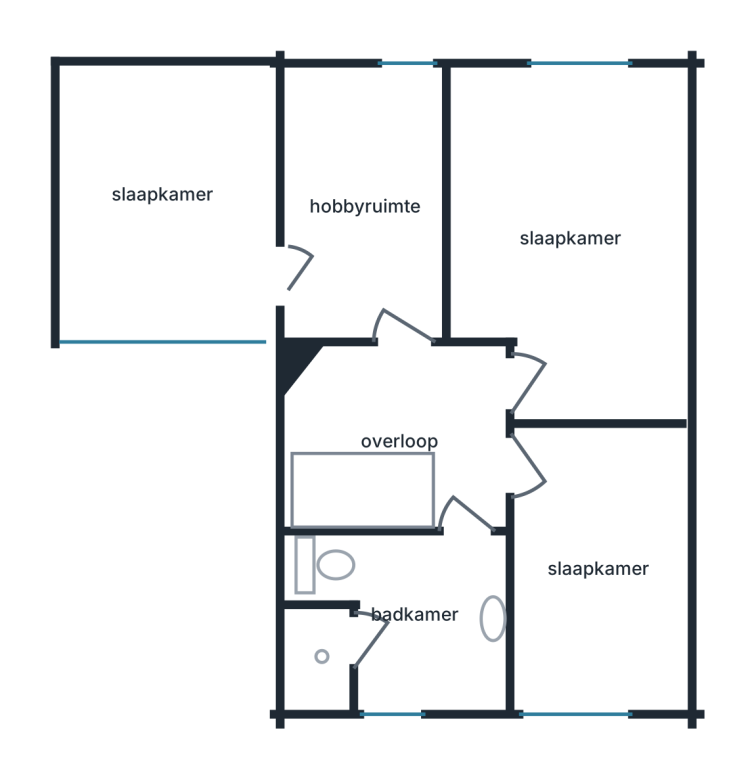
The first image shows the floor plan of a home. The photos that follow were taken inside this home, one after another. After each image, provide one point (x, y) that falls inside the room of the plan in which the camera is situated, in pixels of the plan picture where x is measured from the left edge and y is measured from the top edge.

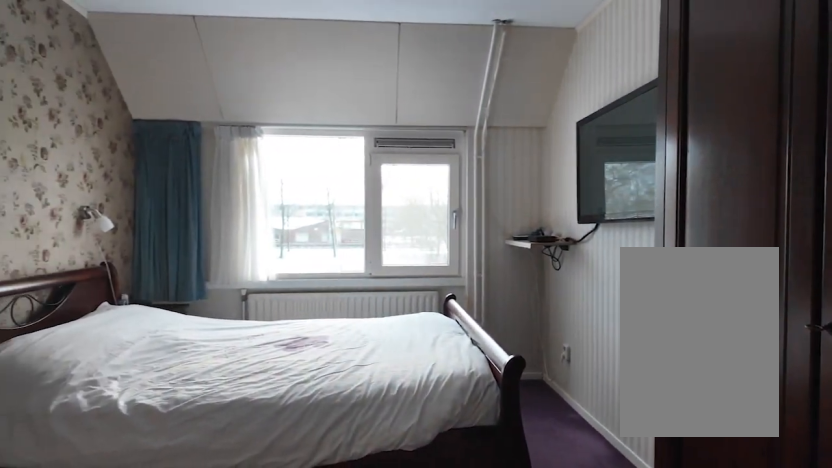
(572, 235)
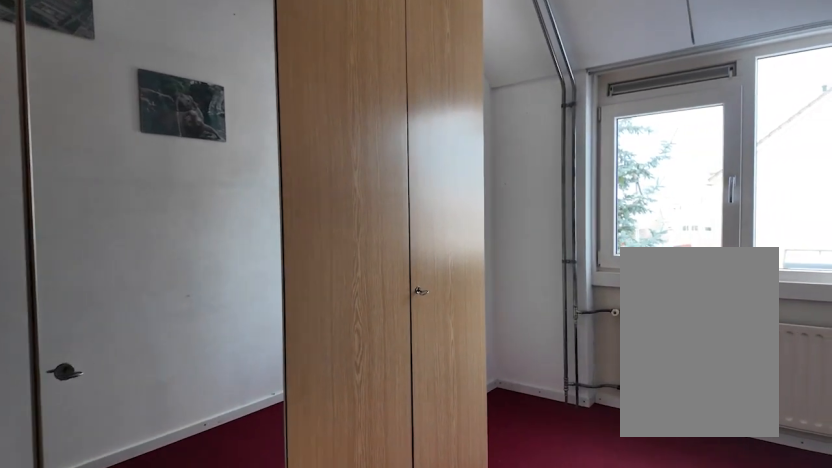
(598, 565)
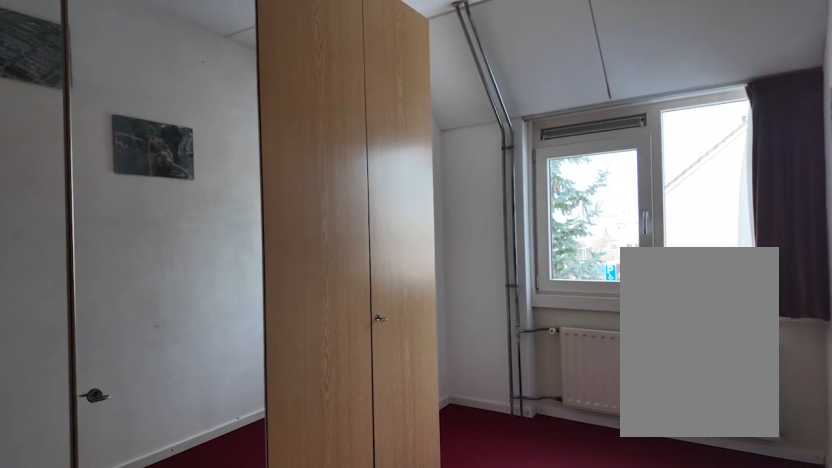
(598, 565)
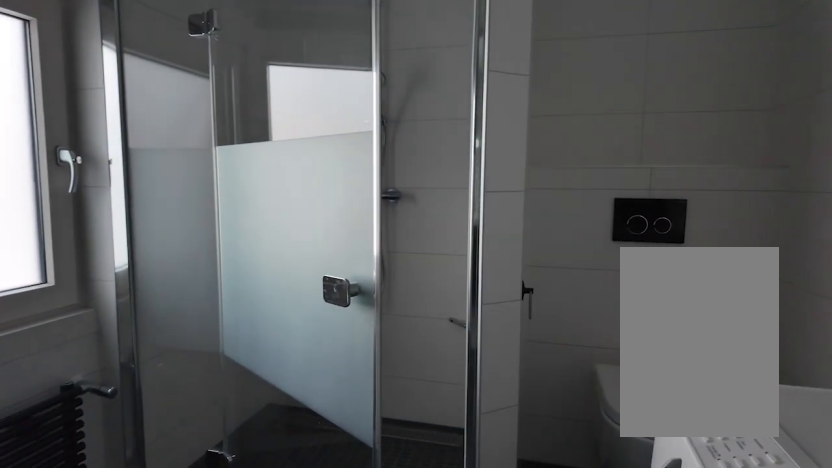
(399, 627)
